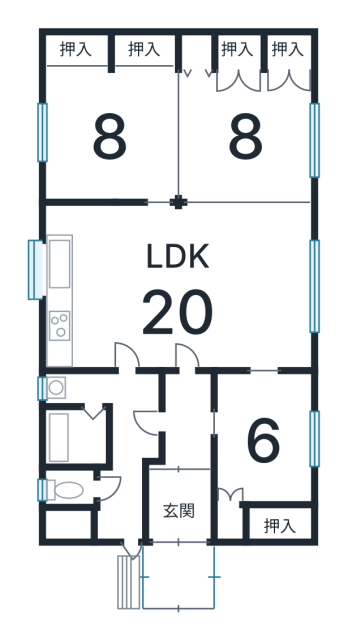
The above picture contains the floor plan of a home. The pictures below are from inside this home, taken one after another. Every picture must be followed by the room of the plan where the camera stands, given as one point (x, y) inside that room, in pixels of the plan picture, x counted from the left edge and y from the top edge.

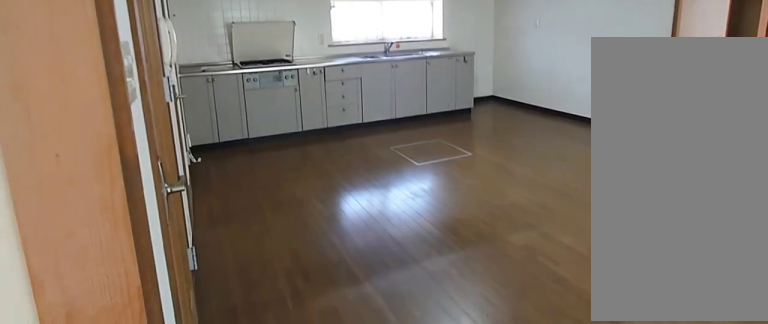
(180, 288)
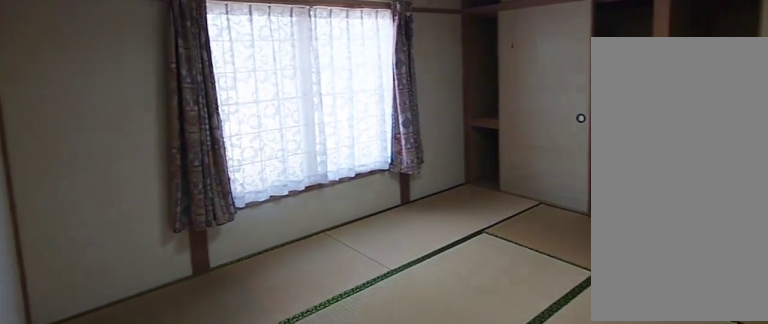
(108, 117)
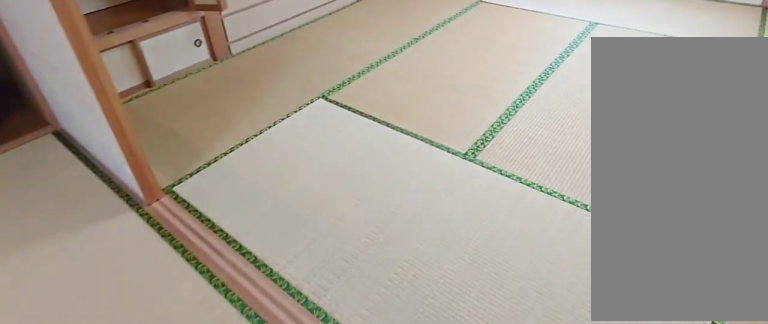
(244, 142)
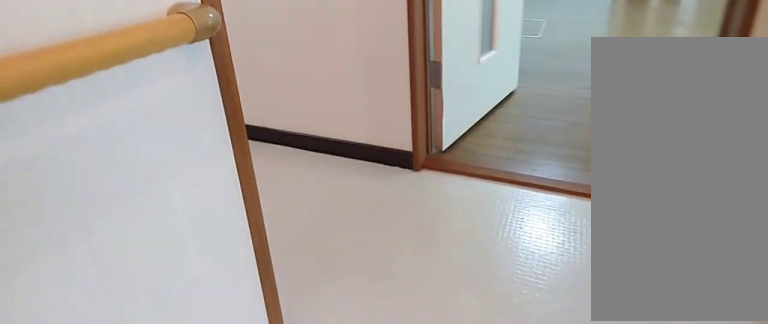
(138, 416)
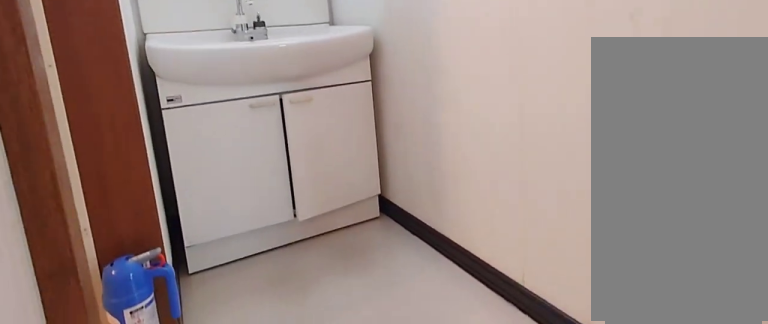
(138, 416)
